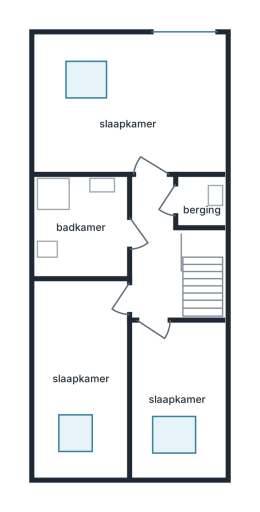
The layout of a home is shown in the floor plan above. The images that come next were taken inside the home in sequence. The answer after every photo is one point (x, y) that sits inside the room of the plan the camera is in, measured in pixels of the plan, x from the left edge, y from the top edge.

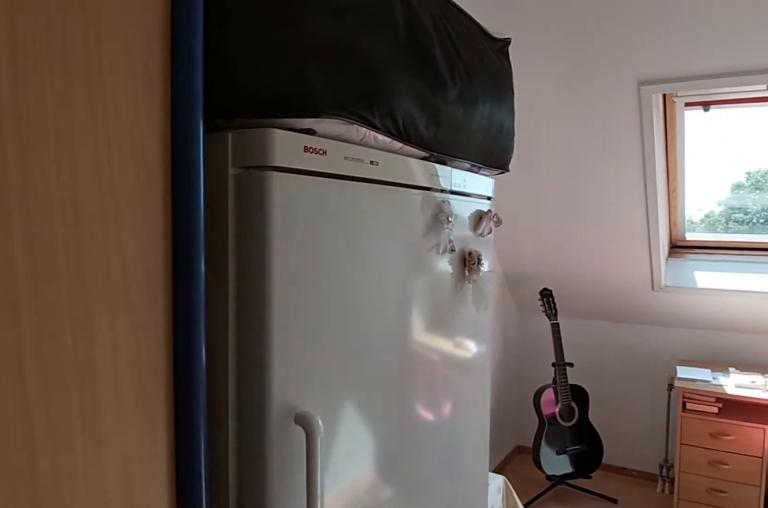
(177, 389)
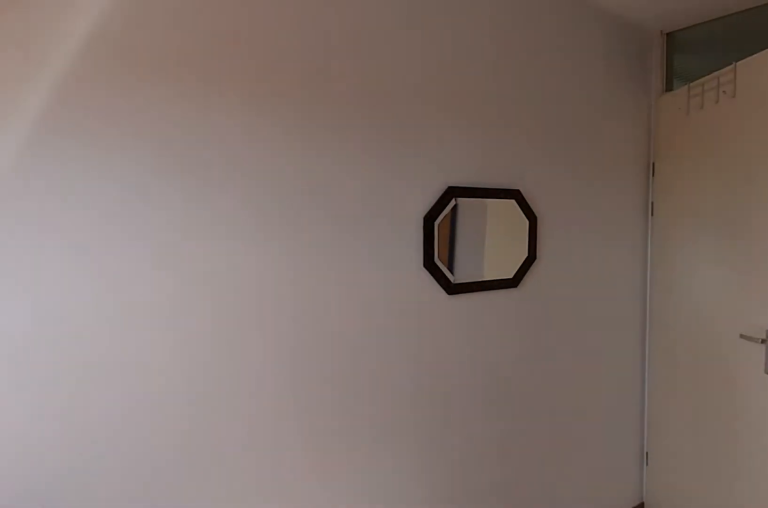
(177, 389)
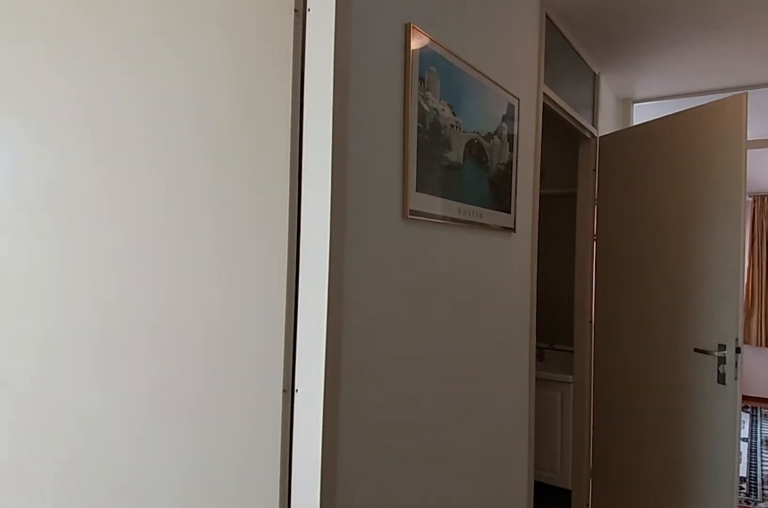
(155, 252)
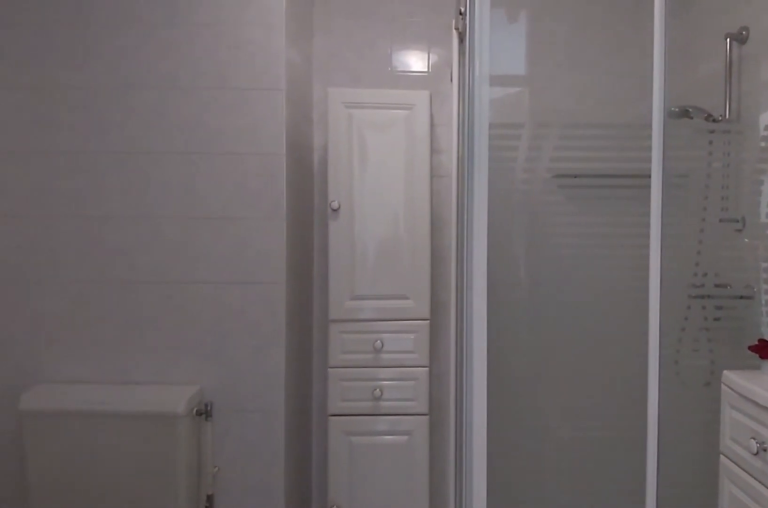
(81, 226)
